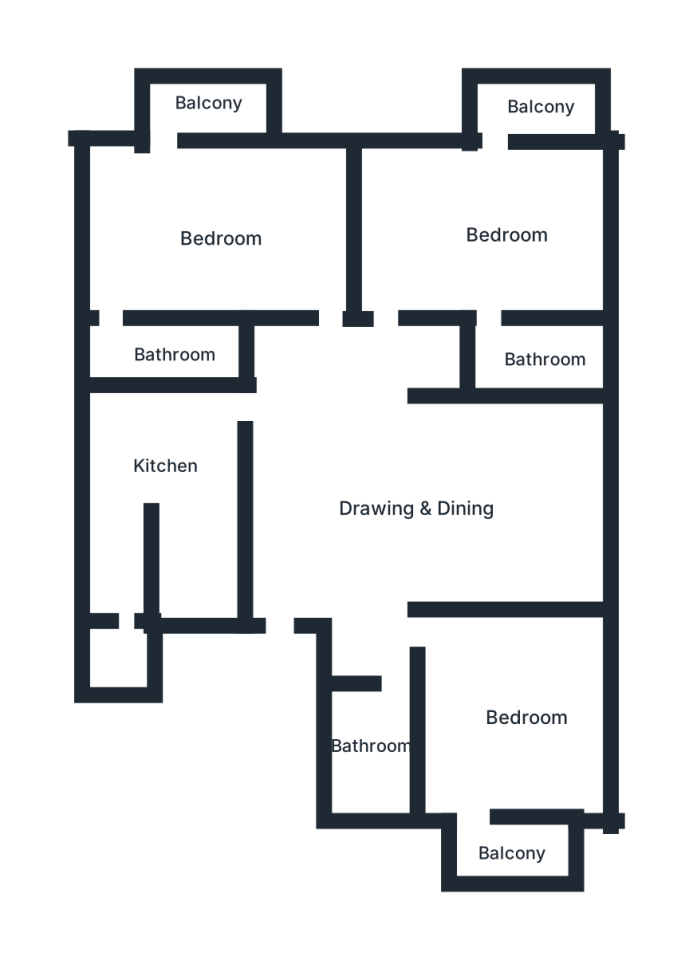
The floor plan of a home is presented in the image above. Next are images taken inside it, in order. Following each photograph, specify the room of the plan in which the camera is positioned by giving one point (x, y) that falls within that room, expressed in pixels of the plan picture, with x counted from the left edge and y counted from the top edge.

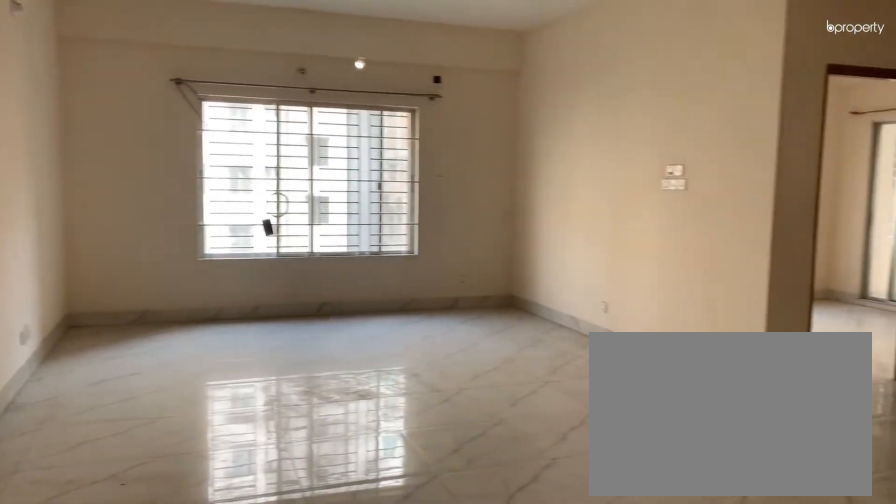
(415, 498)
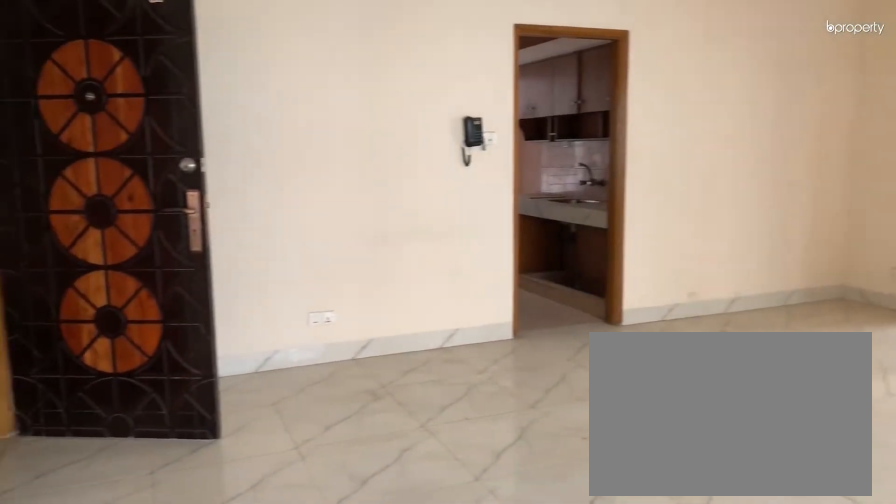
(420, 499)
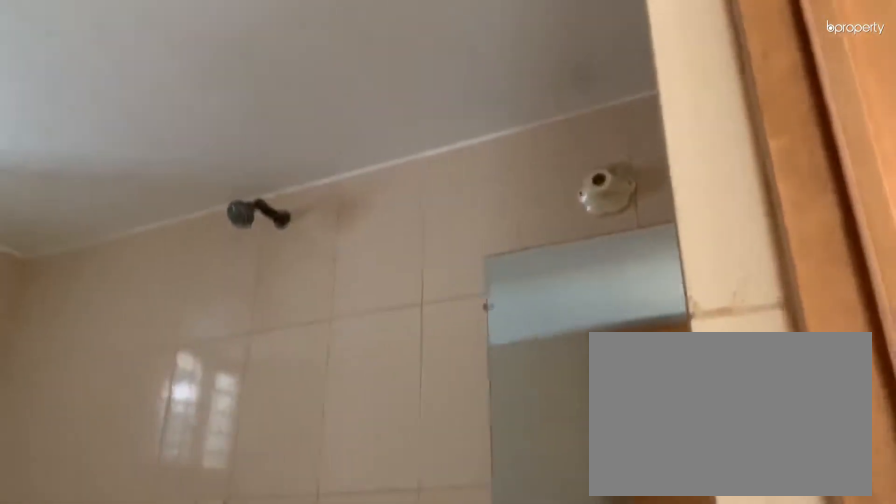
(382, 752)
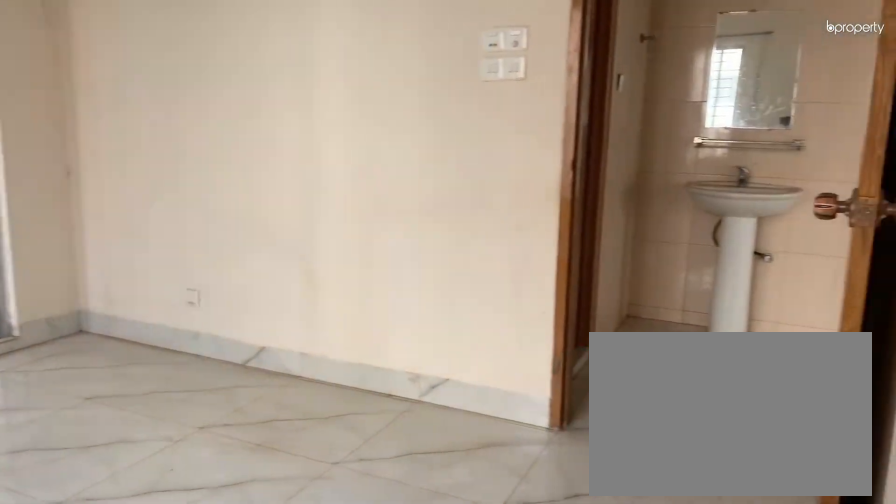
(512, 730)
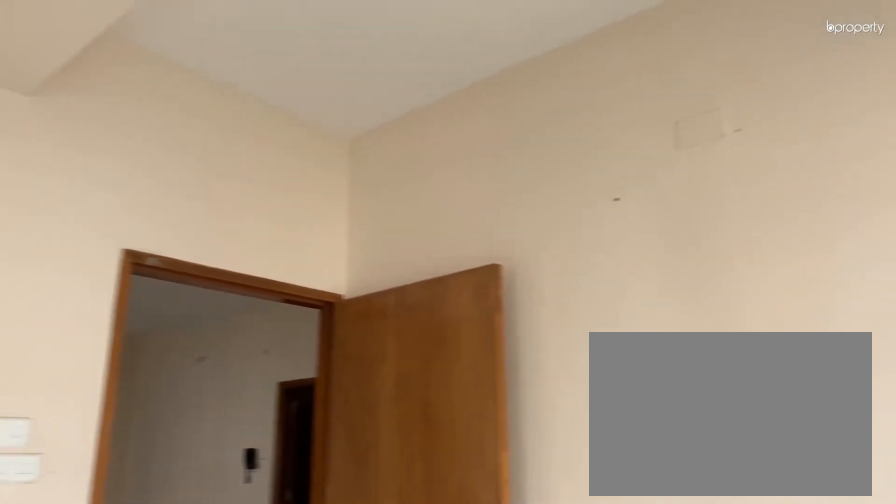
(471, 243)
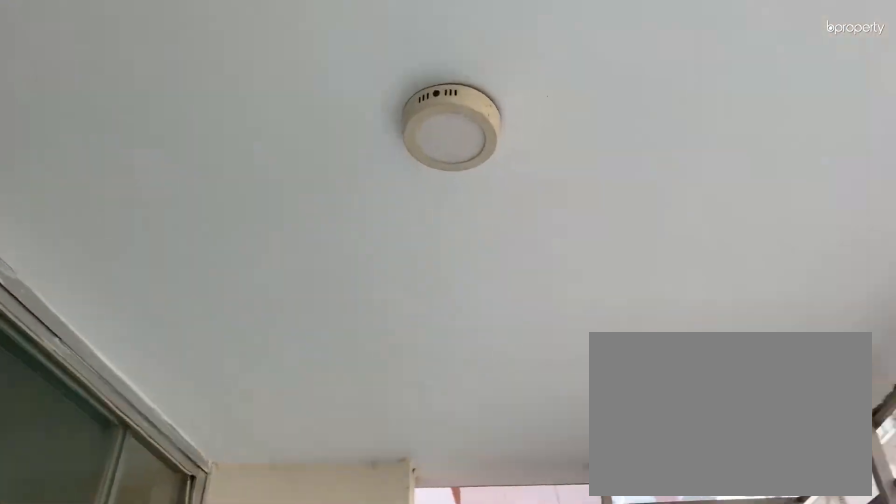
(532, 114)
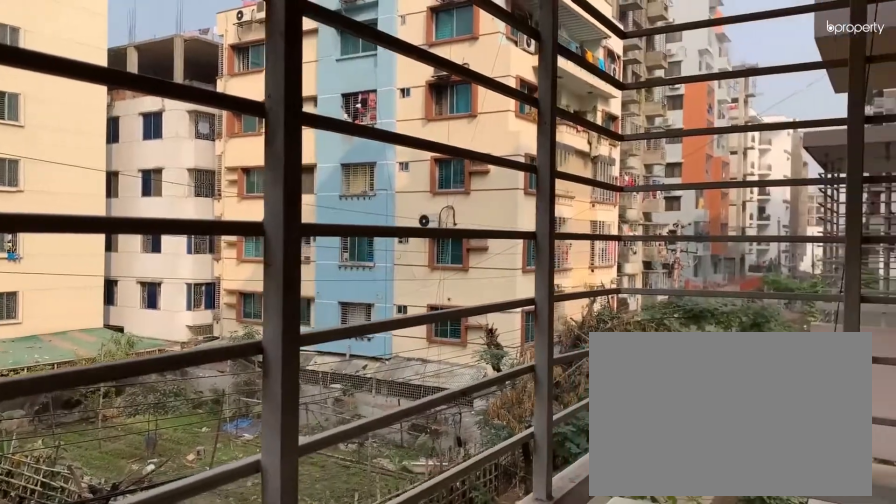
(216, 108)
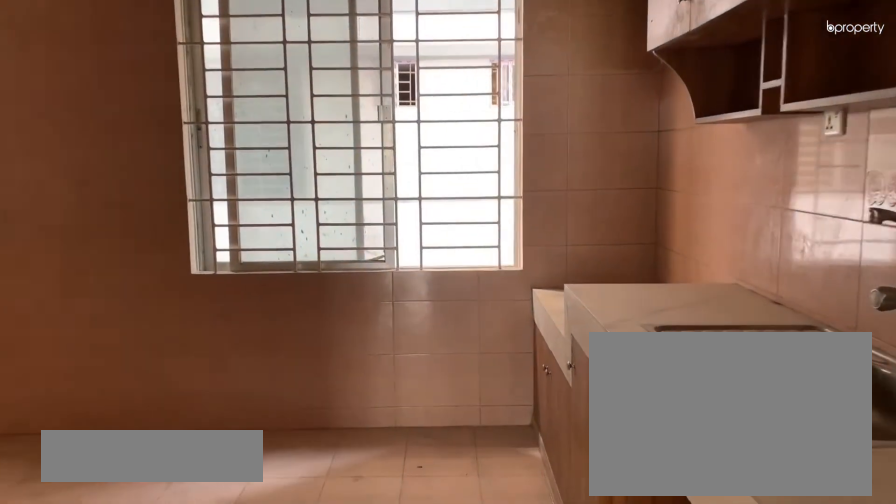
(150, 448)
